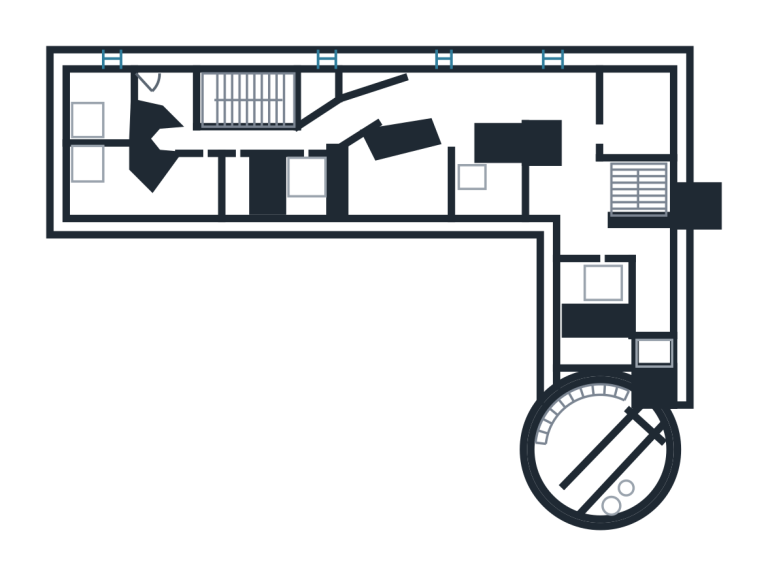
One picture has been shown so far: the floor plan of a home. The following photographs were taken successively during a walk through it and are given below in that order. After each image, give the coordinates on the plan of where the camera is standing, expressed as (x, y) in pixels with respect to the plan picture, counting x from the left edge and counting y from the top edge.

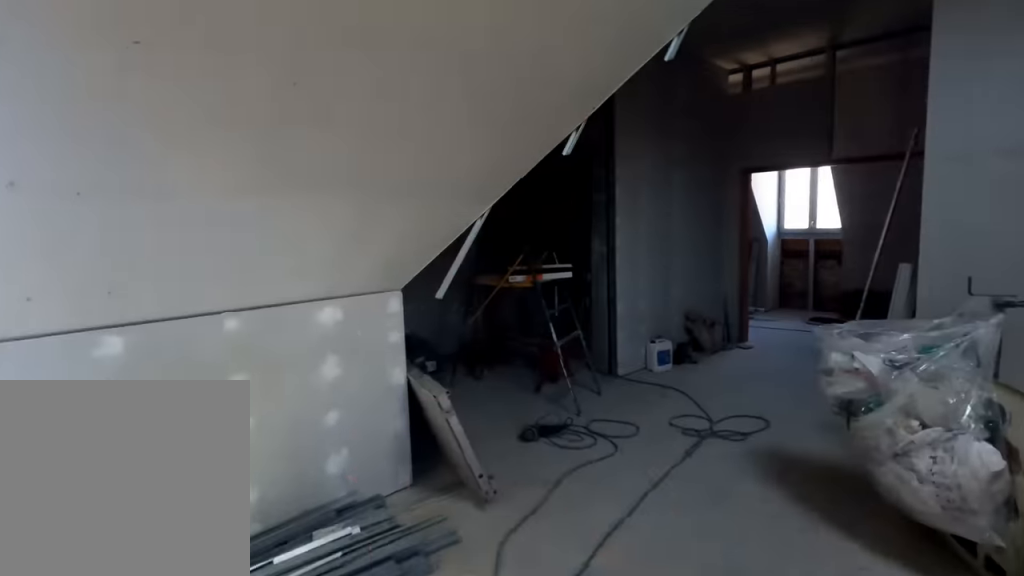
(599, 240)
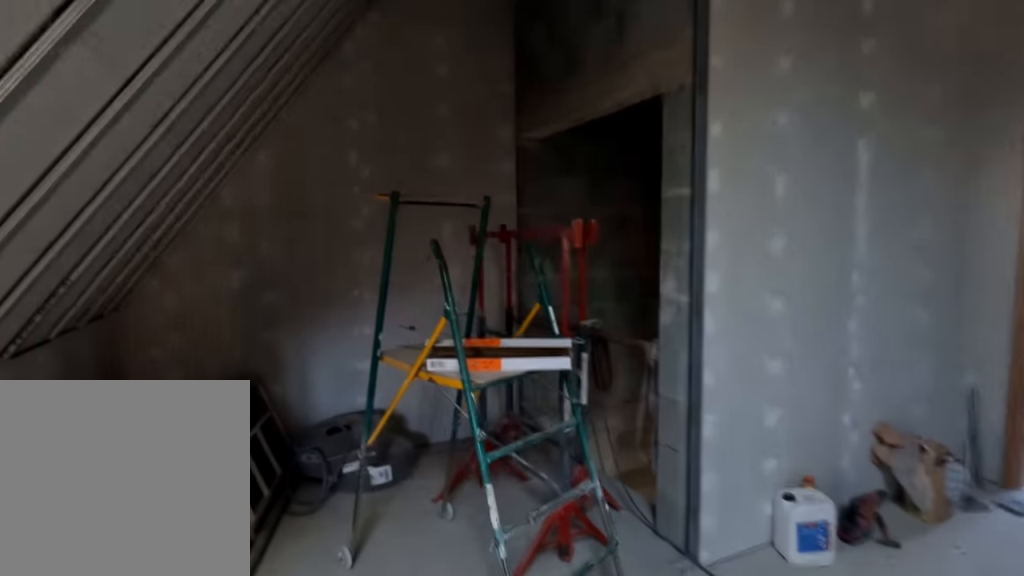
(590, 190)
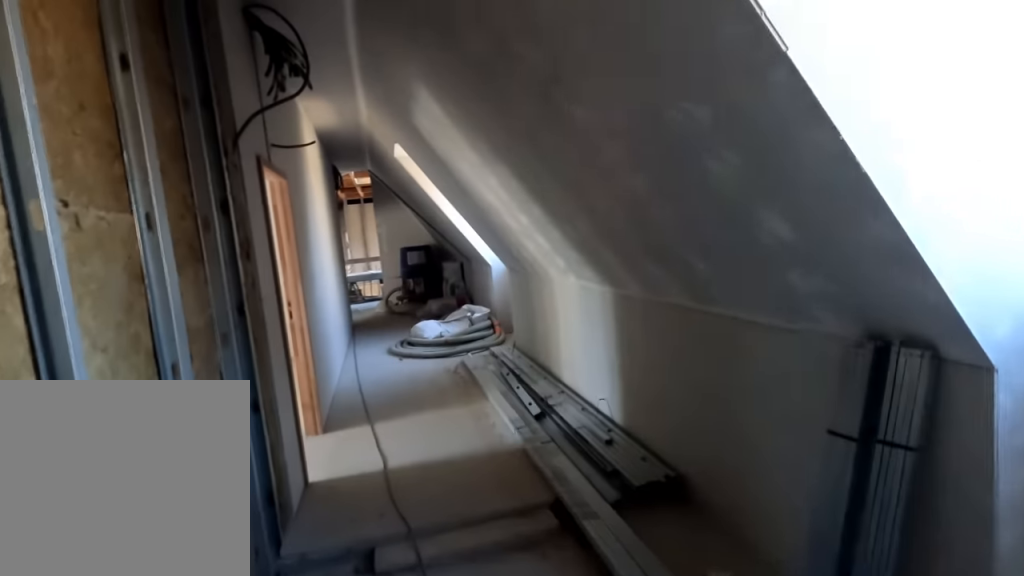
(555, 101)
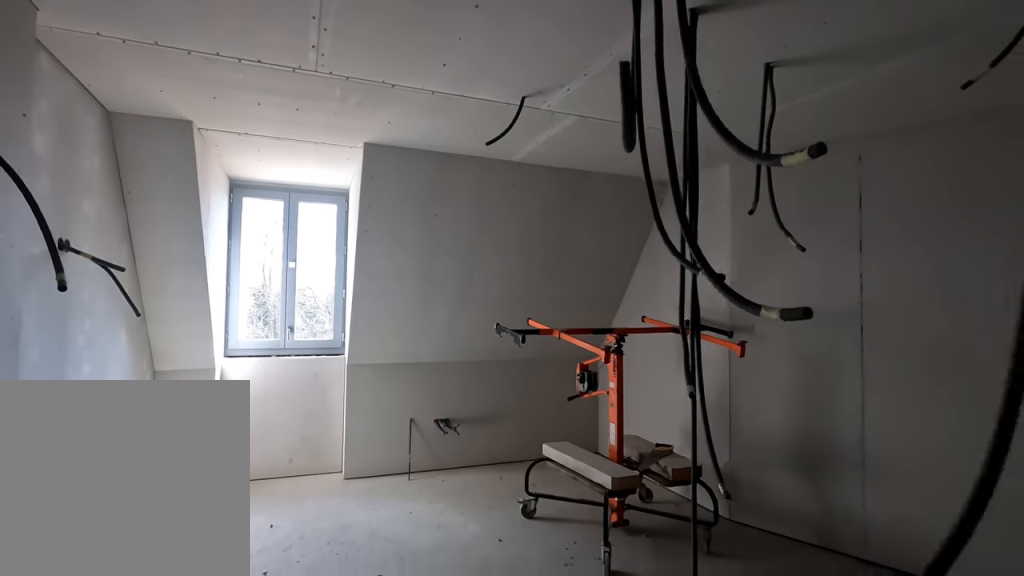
(503, 119)
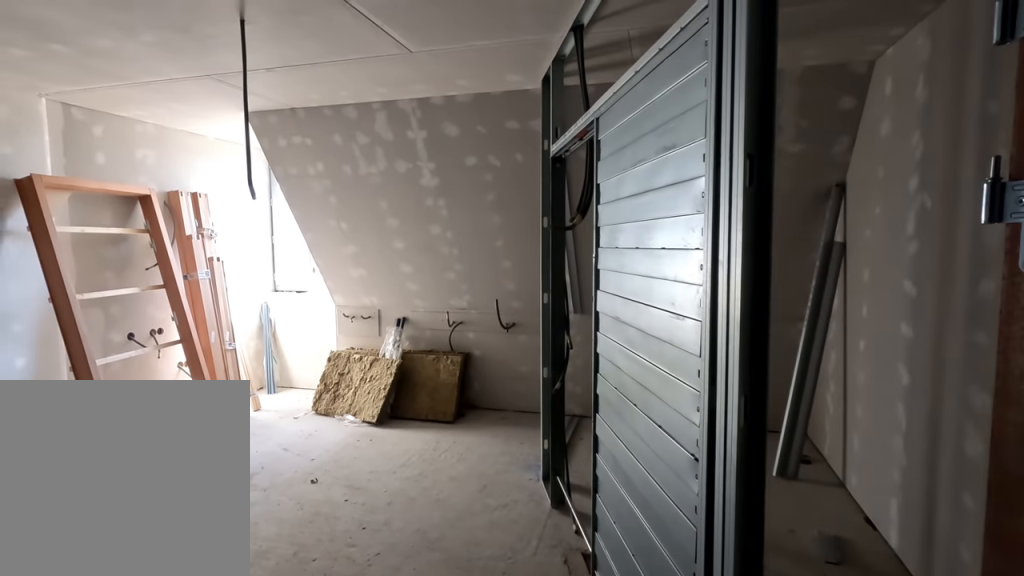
(366, 125)
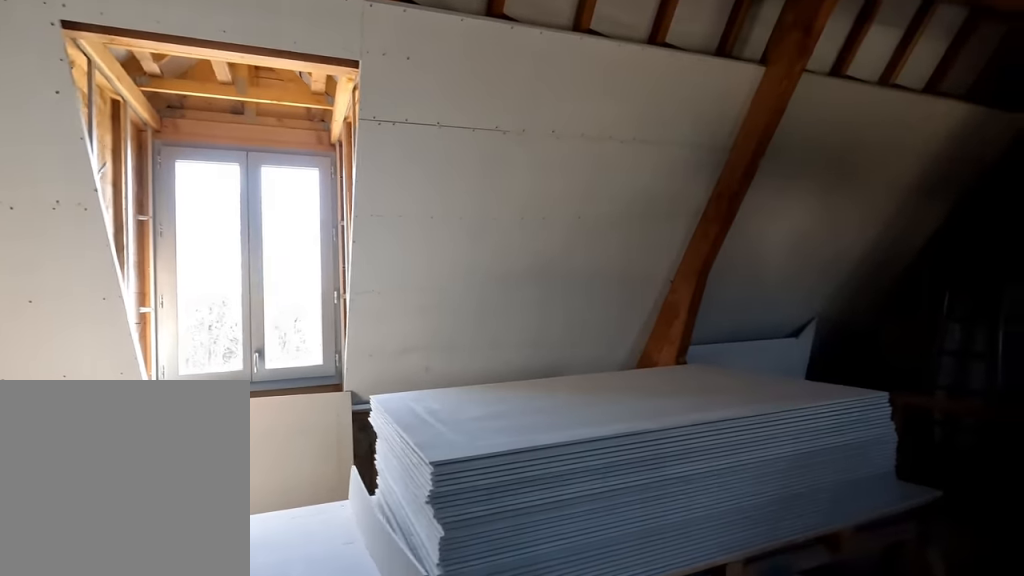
(308, 134)
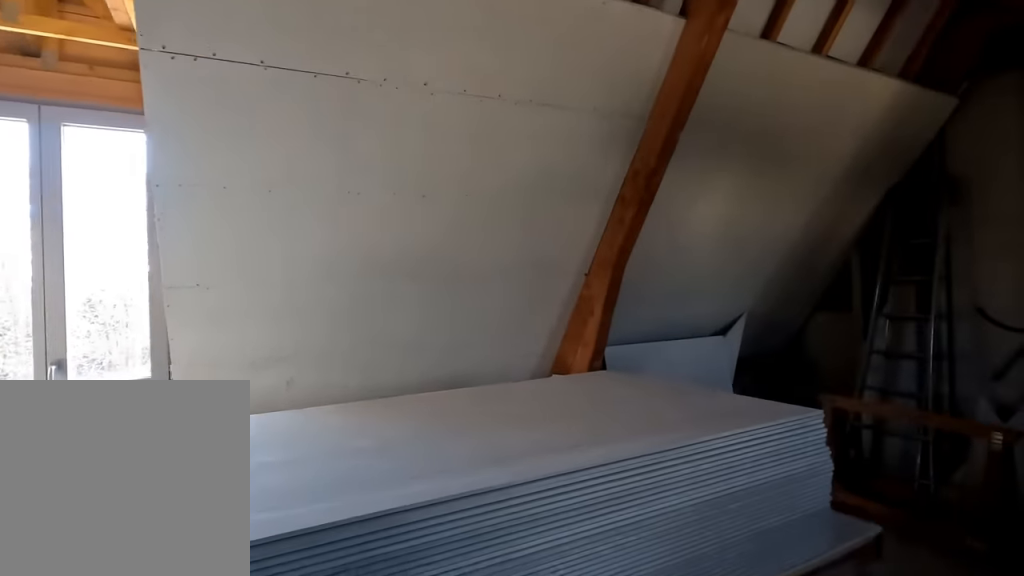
(303, 137)
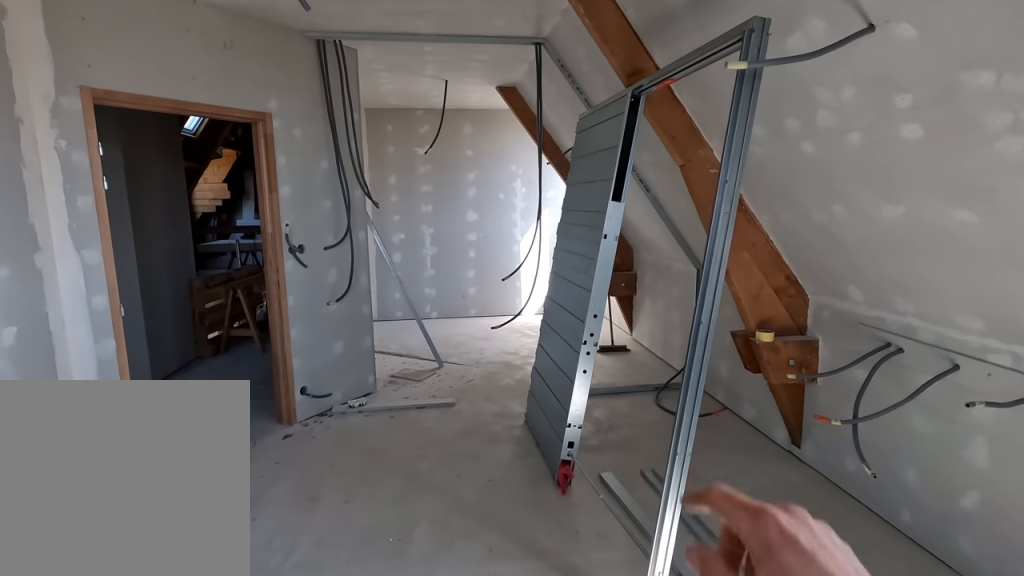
(101, 184)
